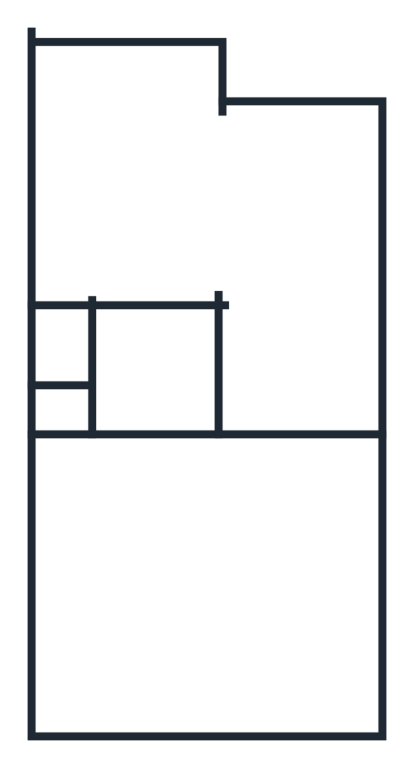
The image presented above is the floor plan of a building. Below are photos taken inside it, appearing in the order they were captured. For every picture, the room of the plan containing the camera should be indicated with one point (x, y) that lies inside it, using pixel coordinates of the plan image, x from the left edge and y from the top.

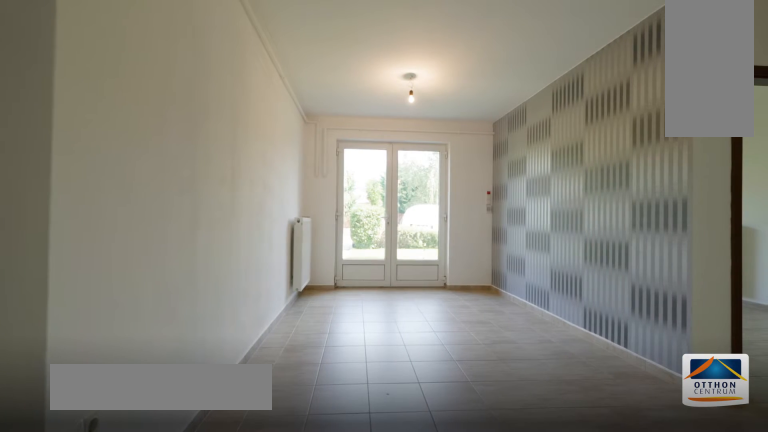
(288, 615)
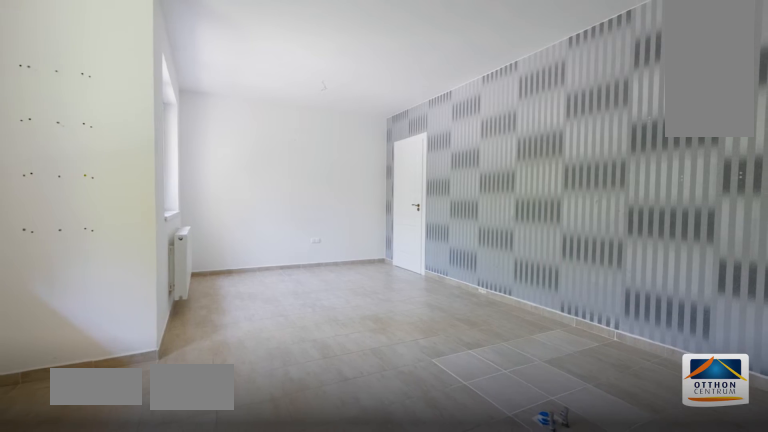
(180, 191)
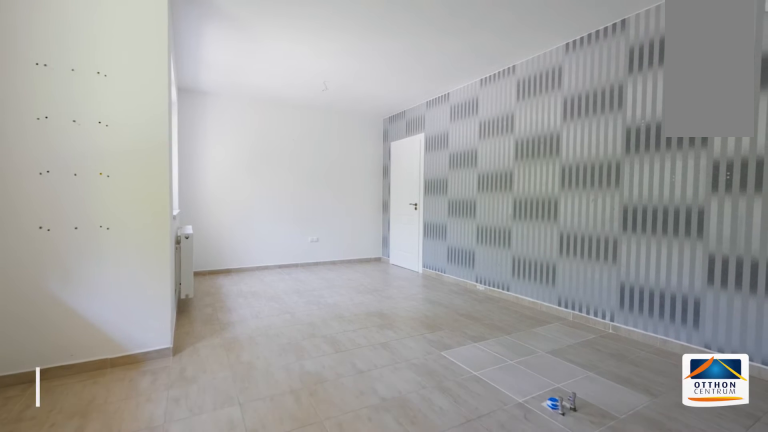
(180, 191)
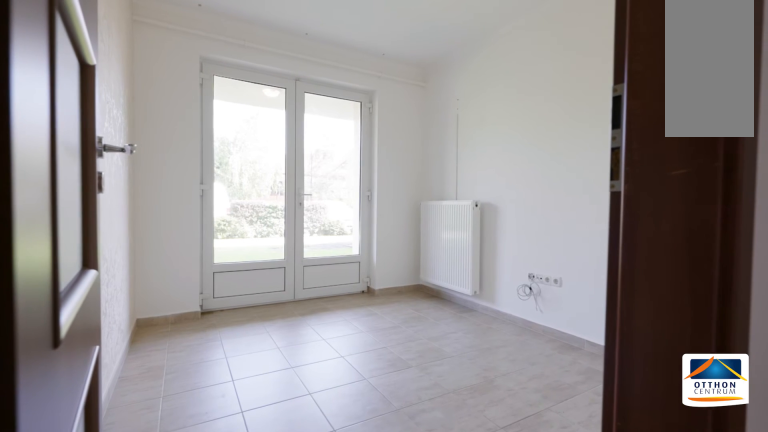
(135, 646)
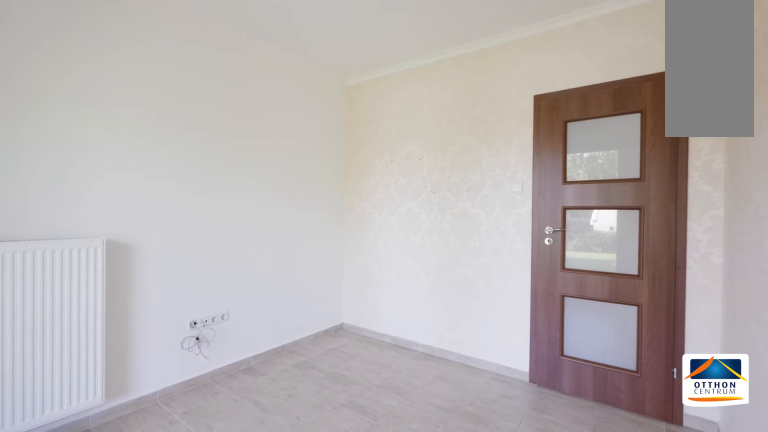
(135, 646)
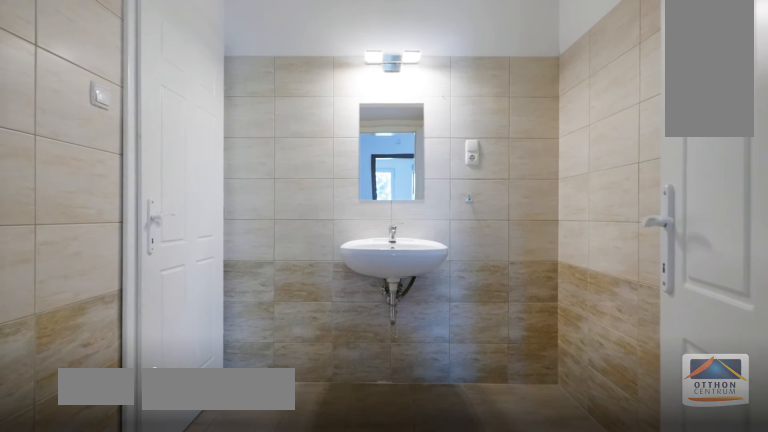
(153, 361)
